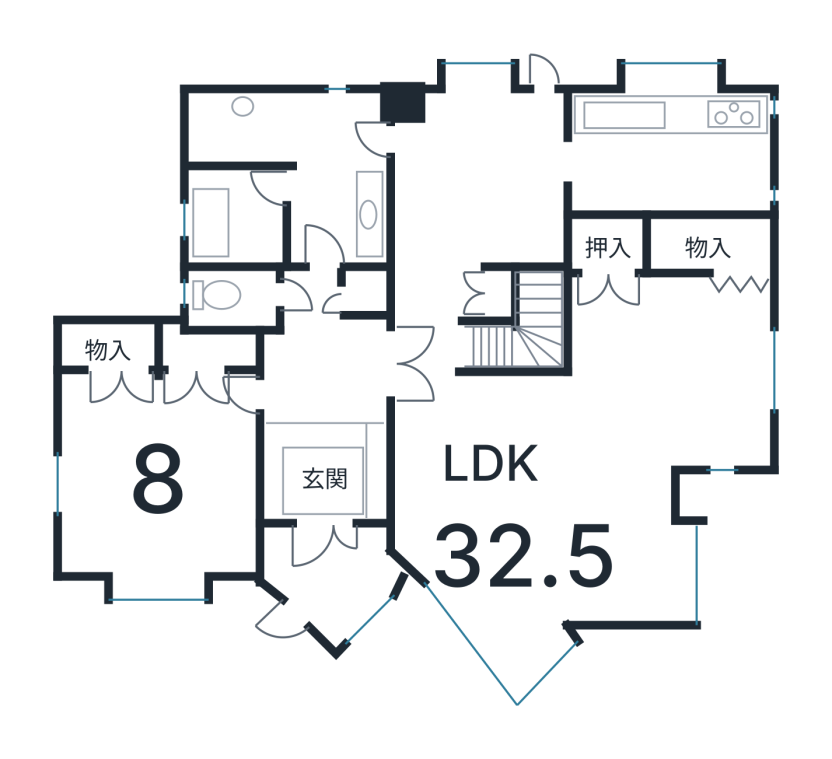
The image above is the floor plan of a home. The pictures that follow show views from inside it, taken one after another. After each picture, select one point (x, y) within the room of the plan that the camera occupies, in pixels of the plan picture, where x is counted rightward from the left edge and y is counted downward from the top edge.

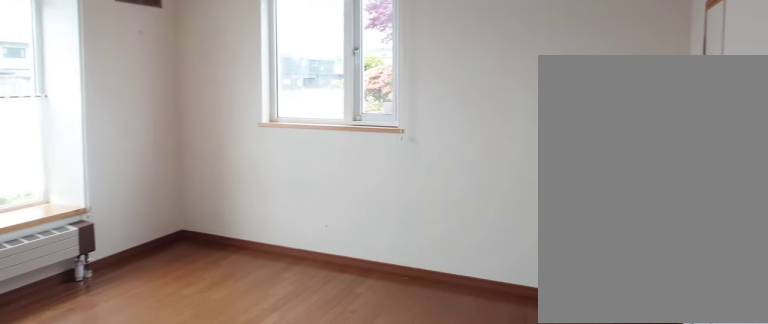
(152, 479)
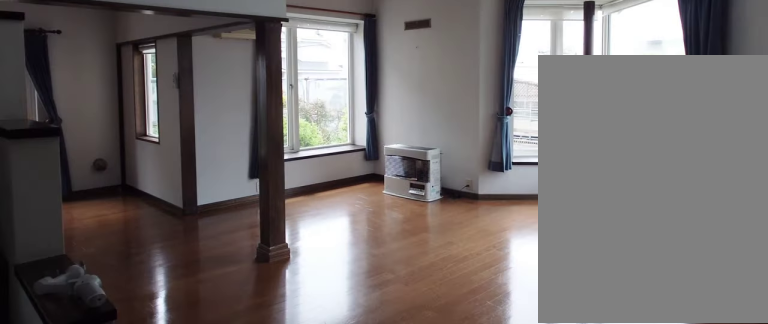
(548, 481)
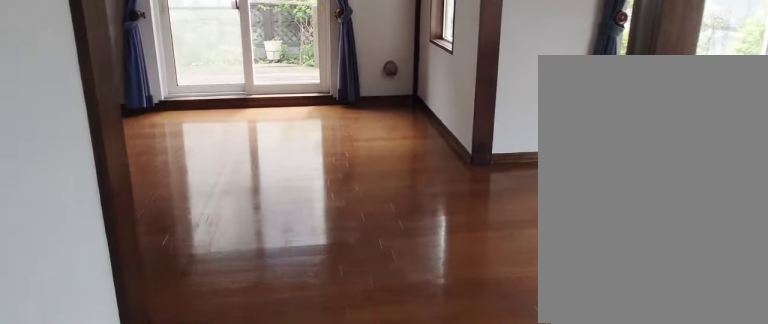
(548, 481)
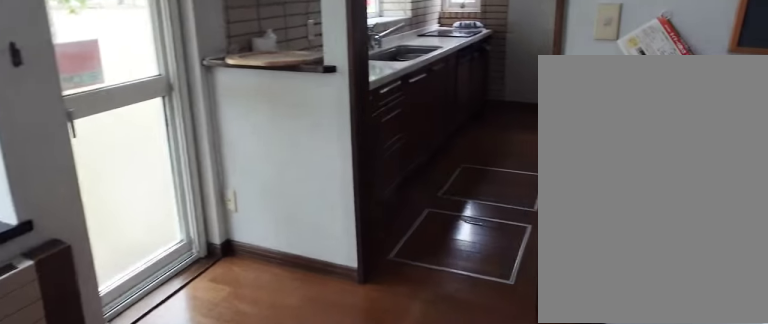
(585, 138)
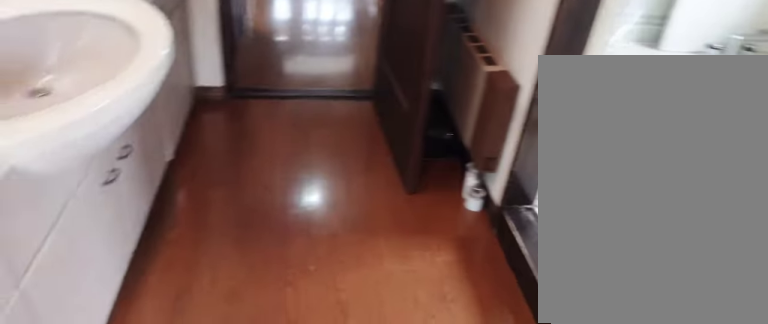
(327, 163)
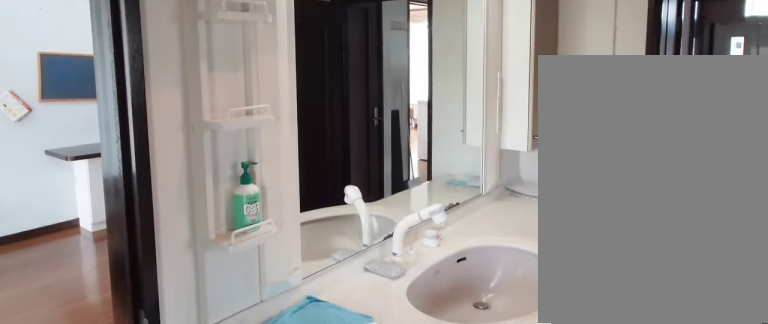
(327, 163)
